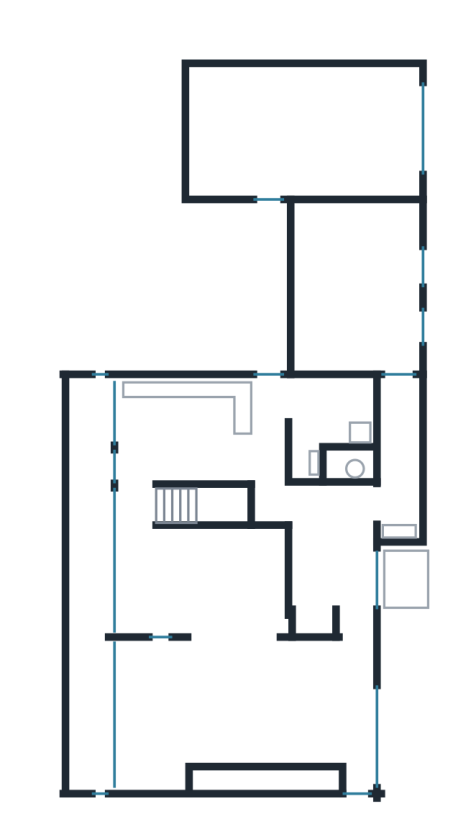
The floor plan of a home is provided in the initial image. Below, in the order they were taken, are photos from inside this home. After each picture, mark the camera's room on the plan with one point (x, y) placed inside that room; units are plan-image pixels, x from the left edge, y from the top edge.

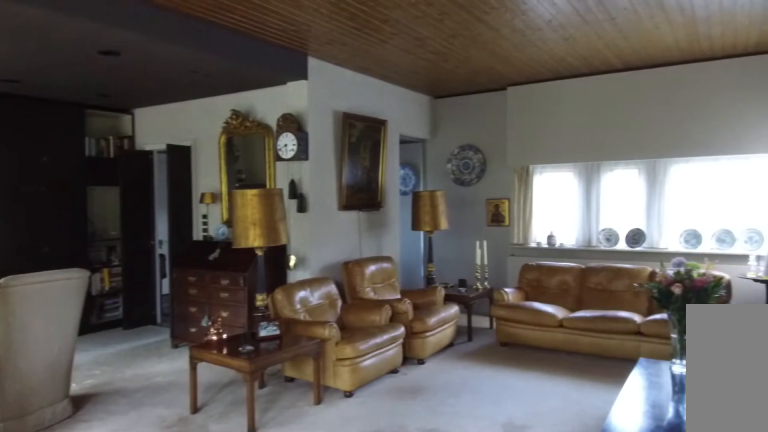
(228, 661)
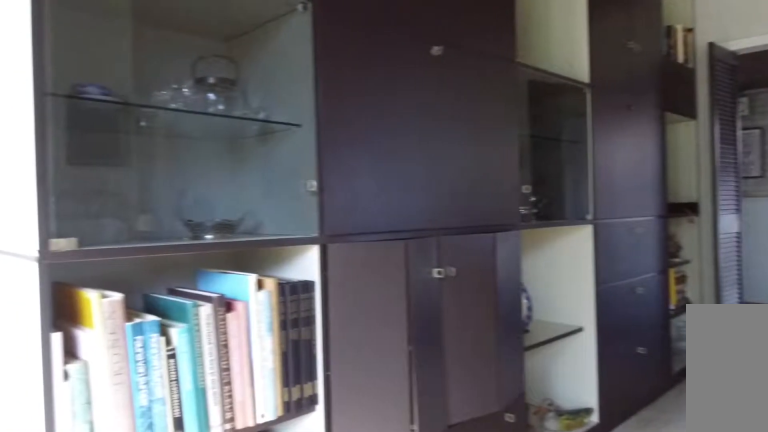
(227, 661)
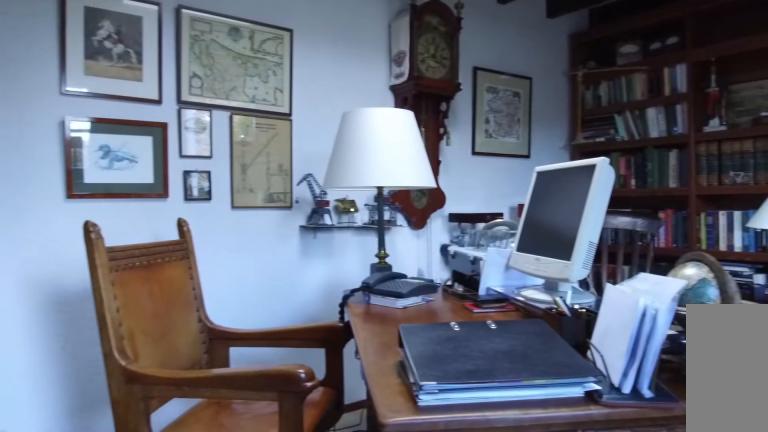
(355, 287)
